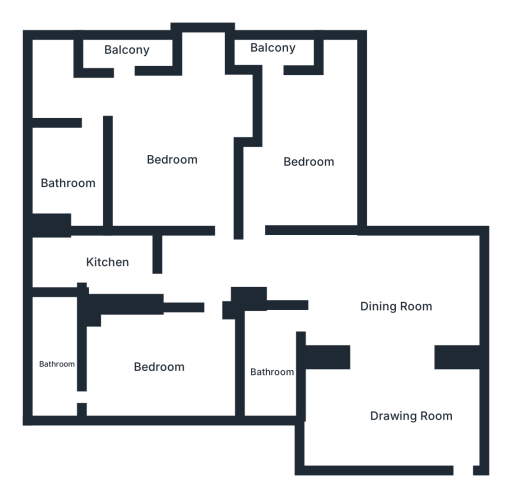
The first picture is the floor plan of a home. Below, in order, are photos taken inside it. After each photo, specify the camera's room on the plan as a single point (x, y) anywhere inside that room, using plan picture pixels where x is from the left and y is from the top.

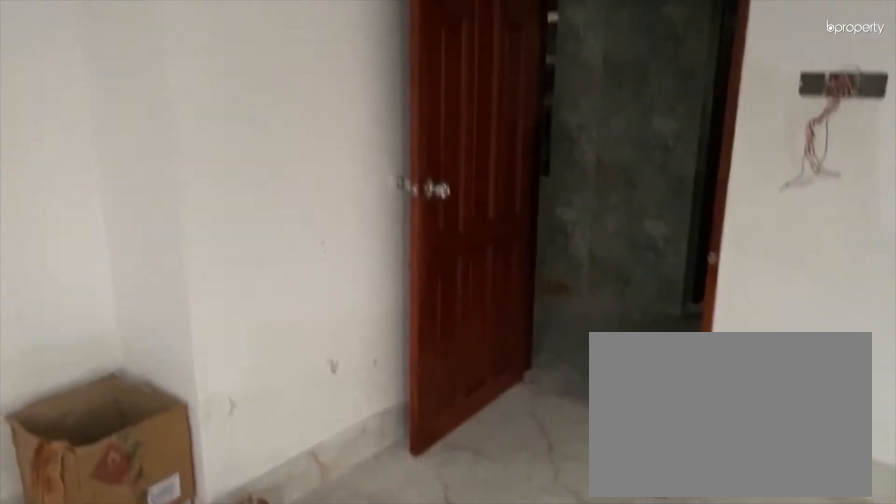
(176, 157)
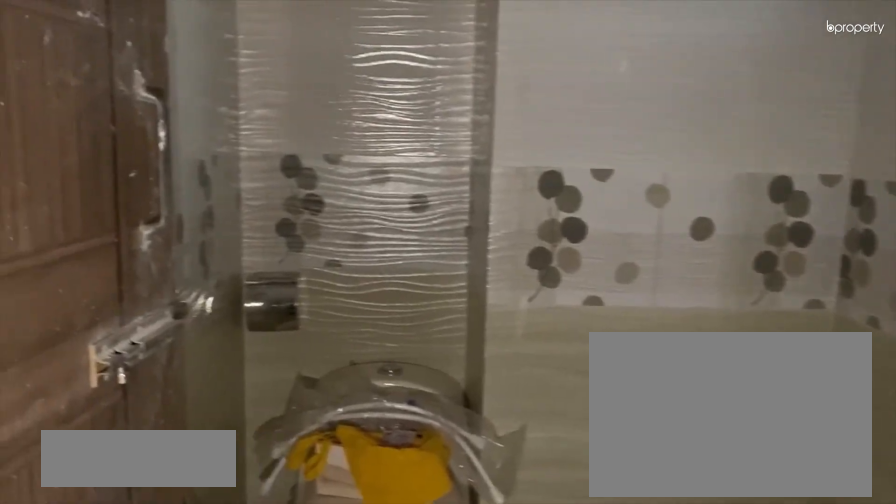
(68, 183)
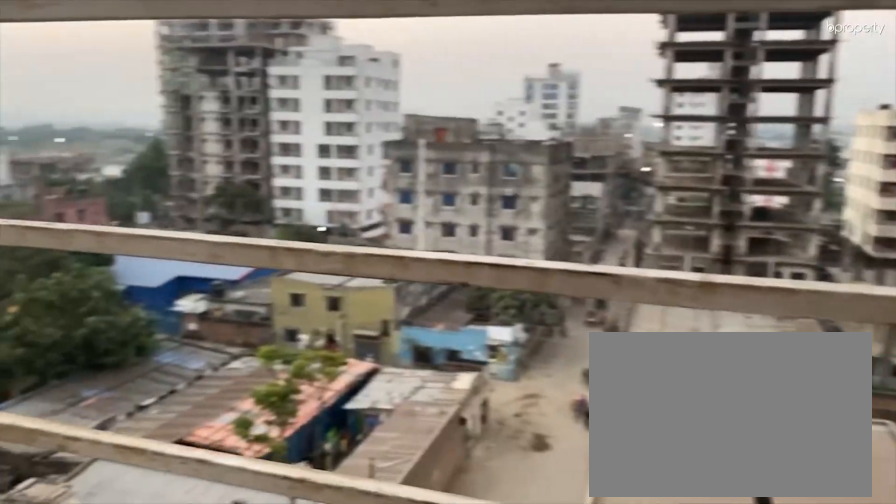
(127, 53)
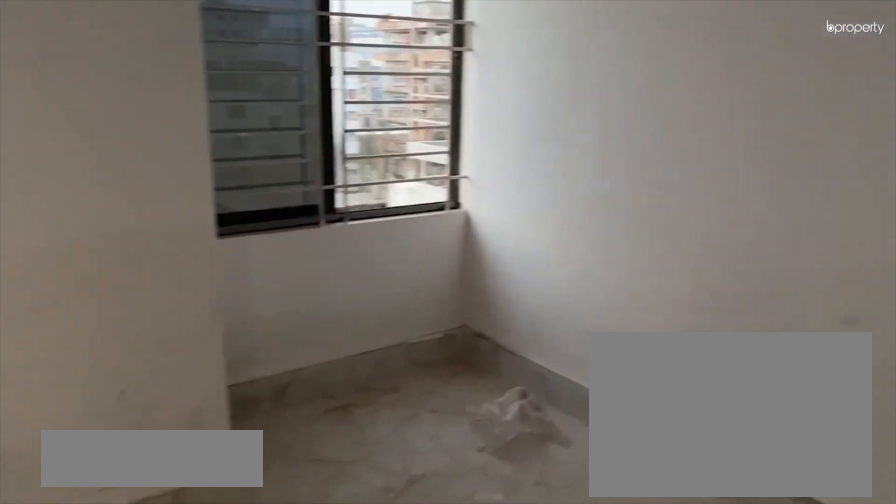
(313, 165)
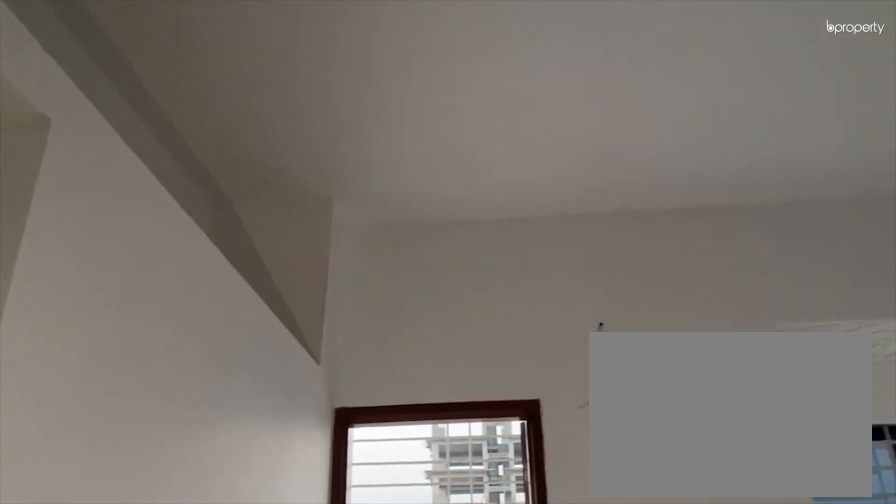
(313, 165)
